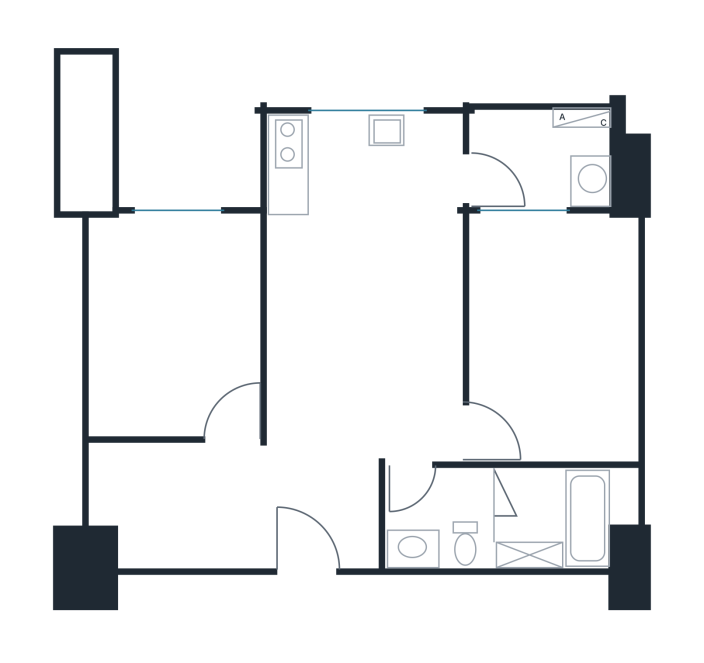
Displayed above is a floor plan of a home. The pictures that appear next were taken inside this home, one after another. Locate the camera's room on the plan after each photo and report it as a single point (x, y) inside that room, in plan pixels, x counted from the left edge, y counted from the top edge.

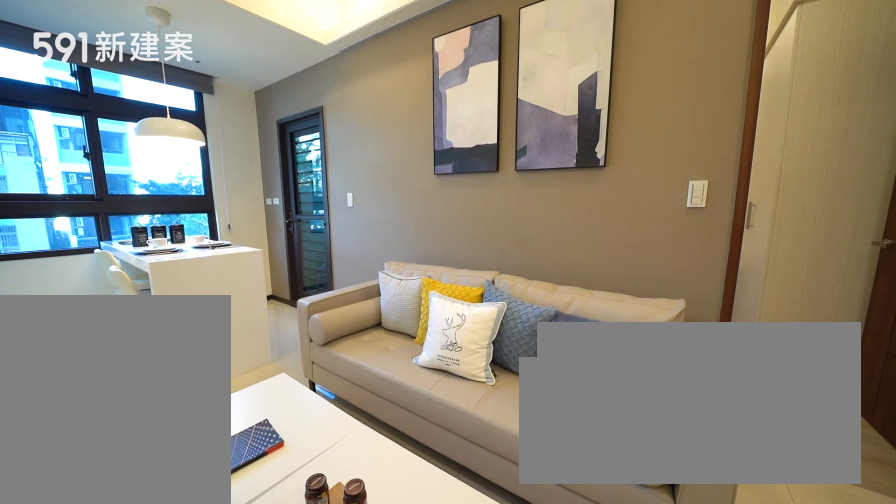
(365, 338)
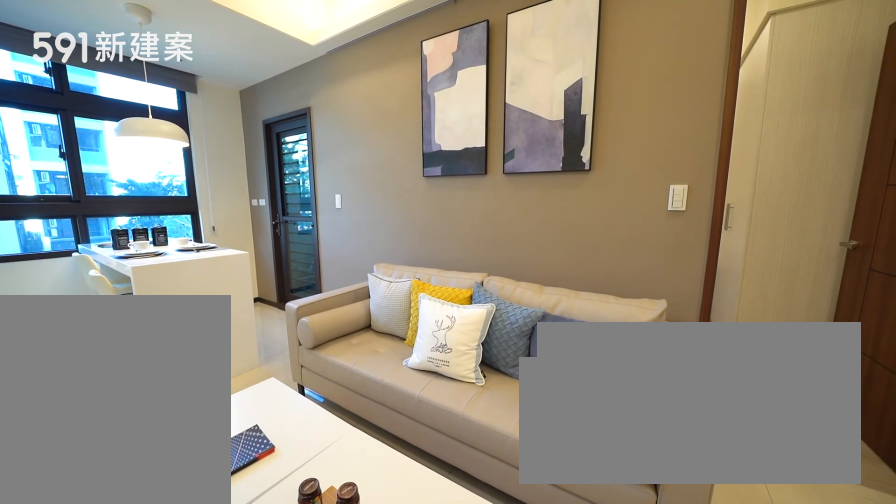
(365, 338)
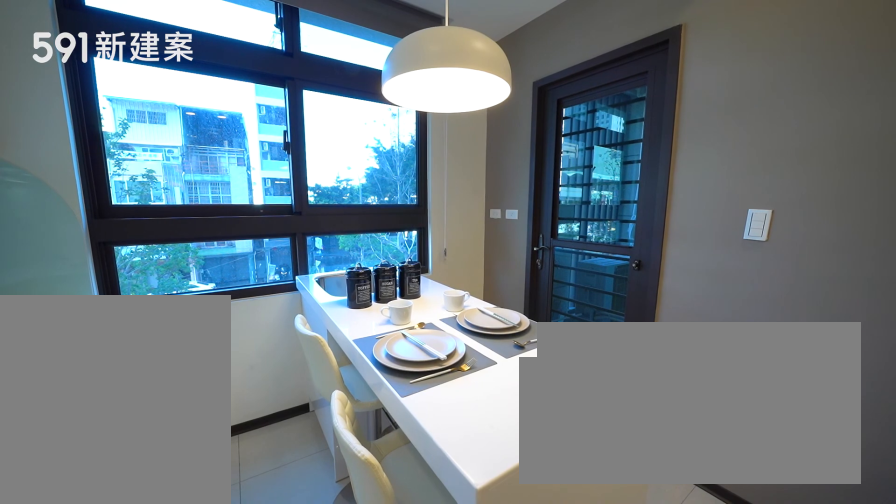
(365, 172)
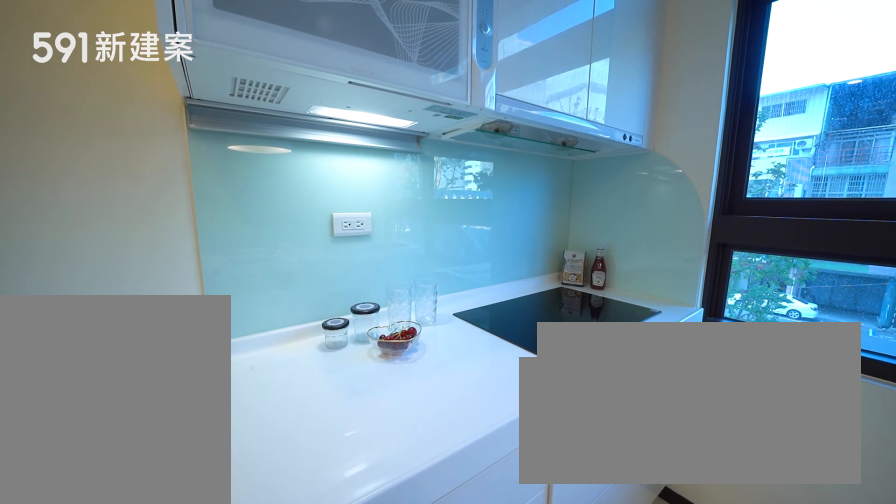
(365, 172)
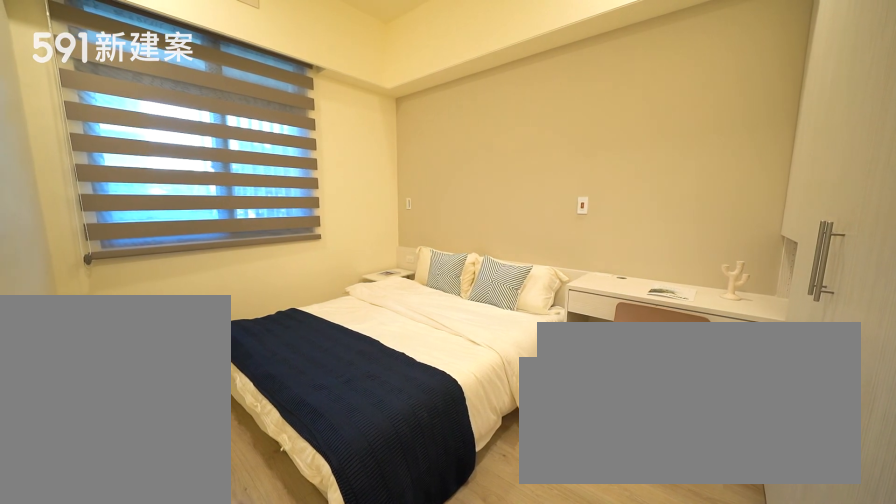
(555, 334)
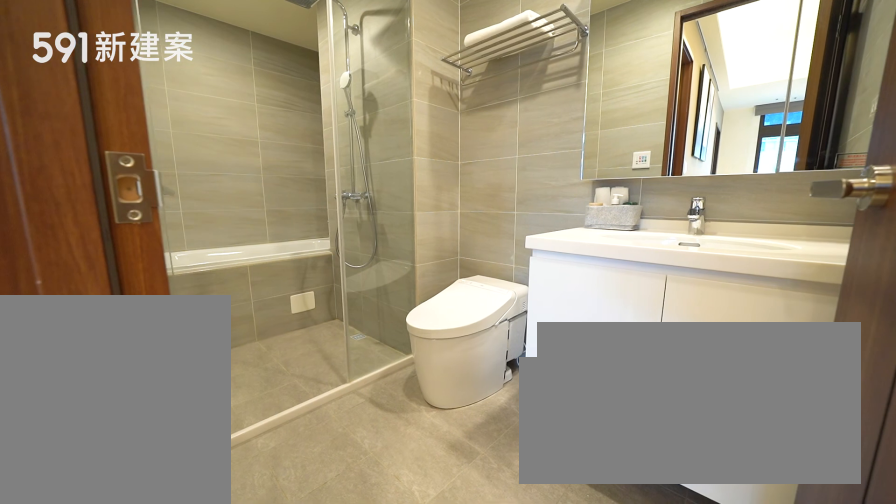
(517, 519)
